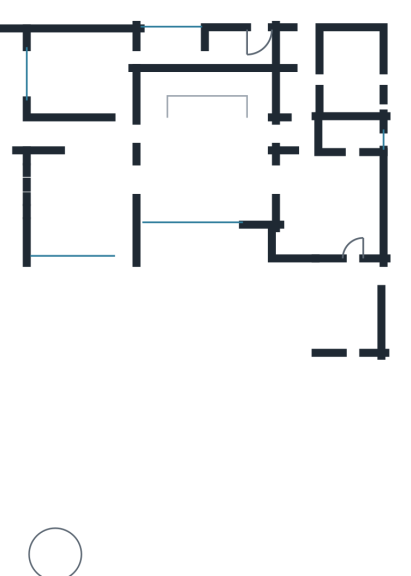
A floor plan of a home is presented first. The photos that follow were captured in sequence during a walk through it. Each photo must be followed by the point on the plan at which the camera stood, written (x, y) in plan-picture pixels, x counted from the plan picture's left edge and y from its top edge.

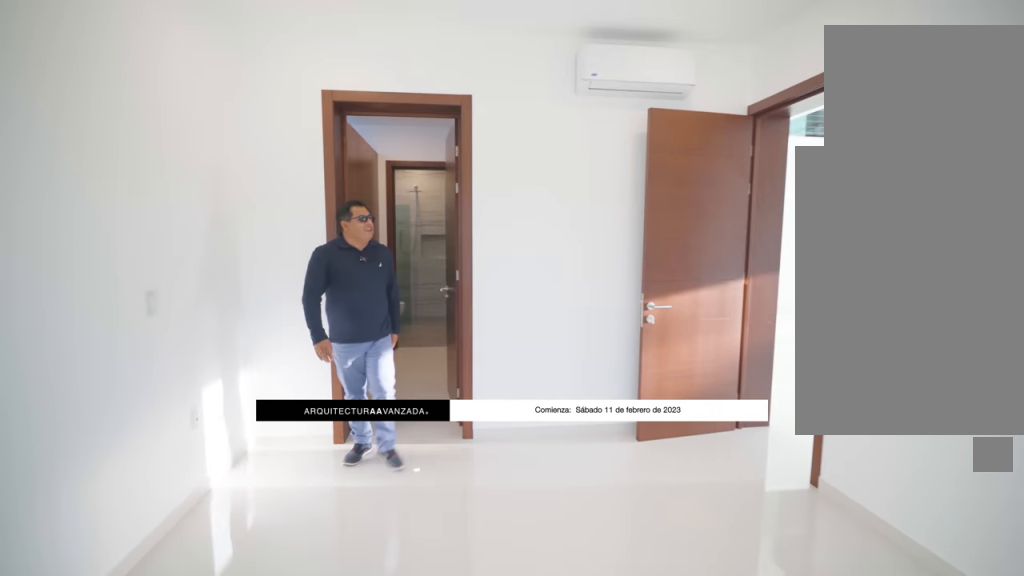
(59, 87)
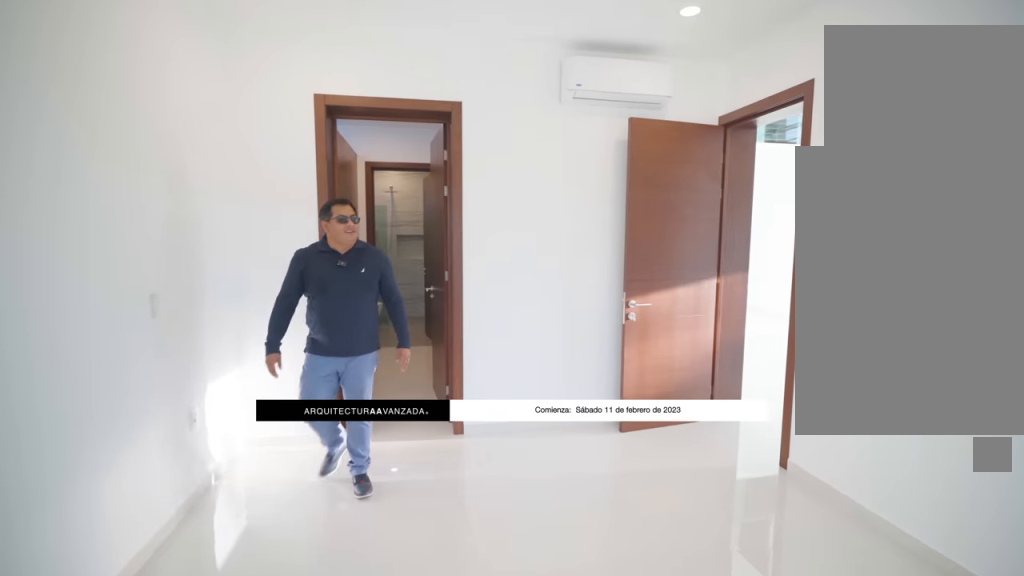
(59, 87)
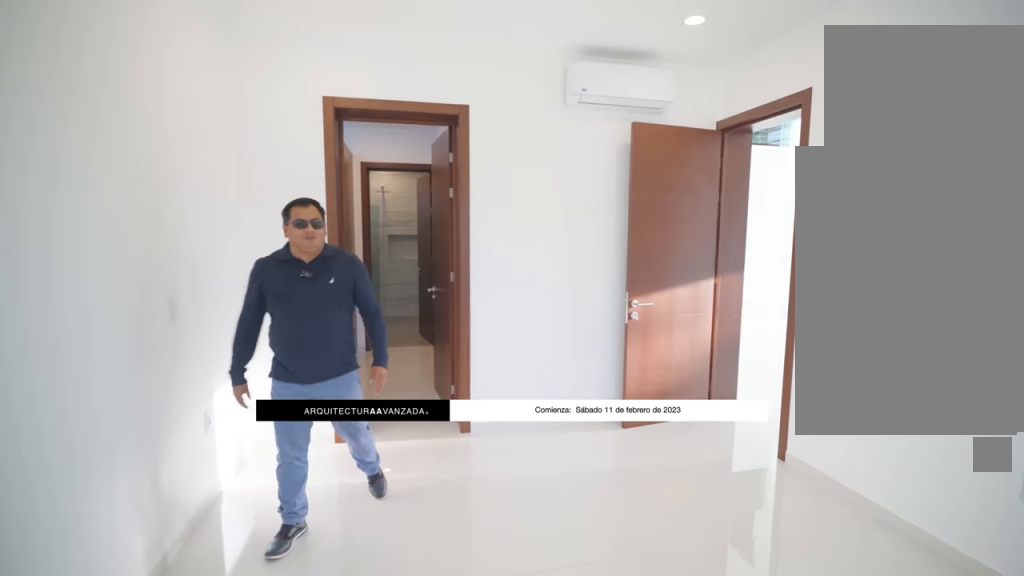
(63, 87)
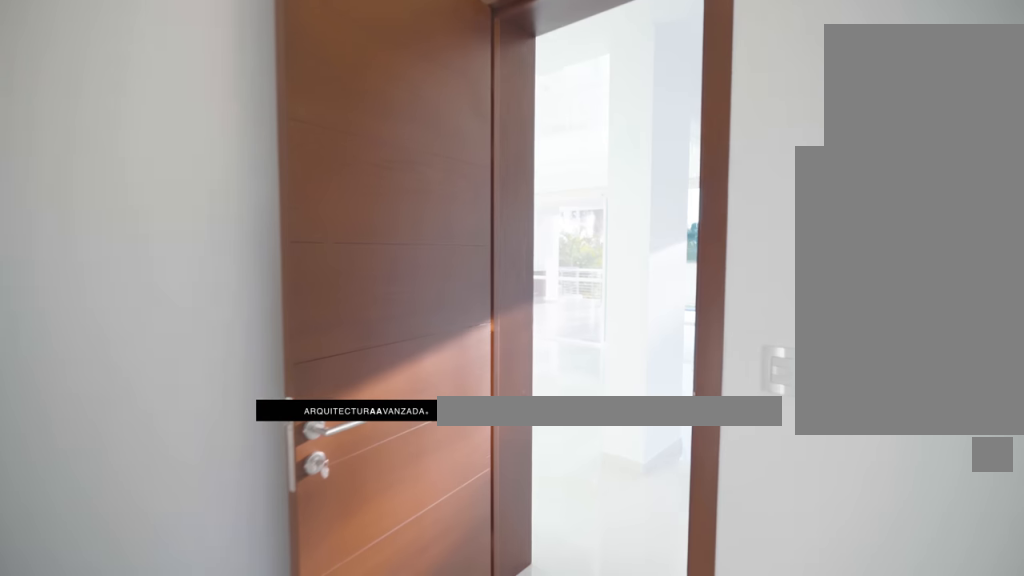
(124, 106)
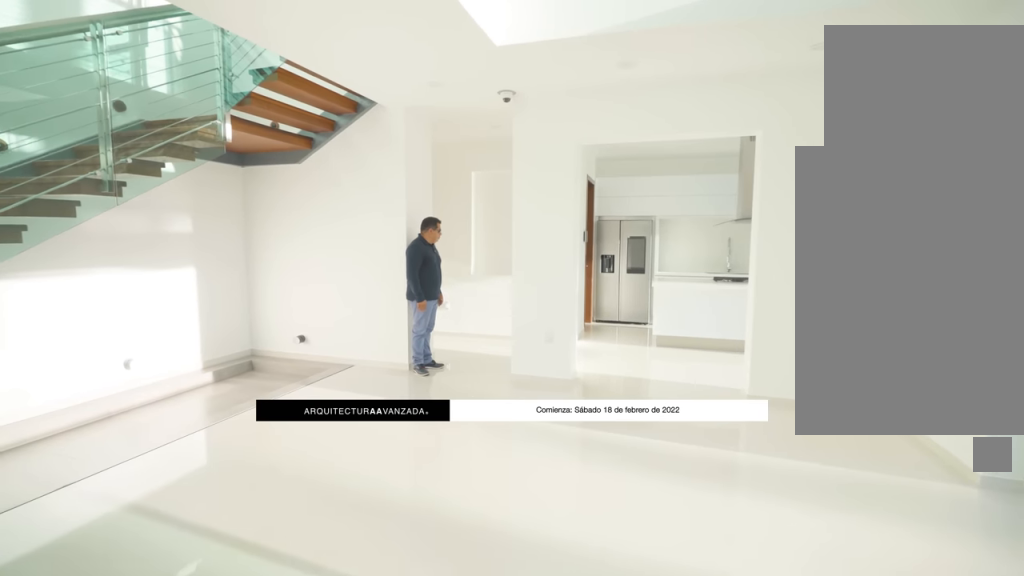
(242, 154)
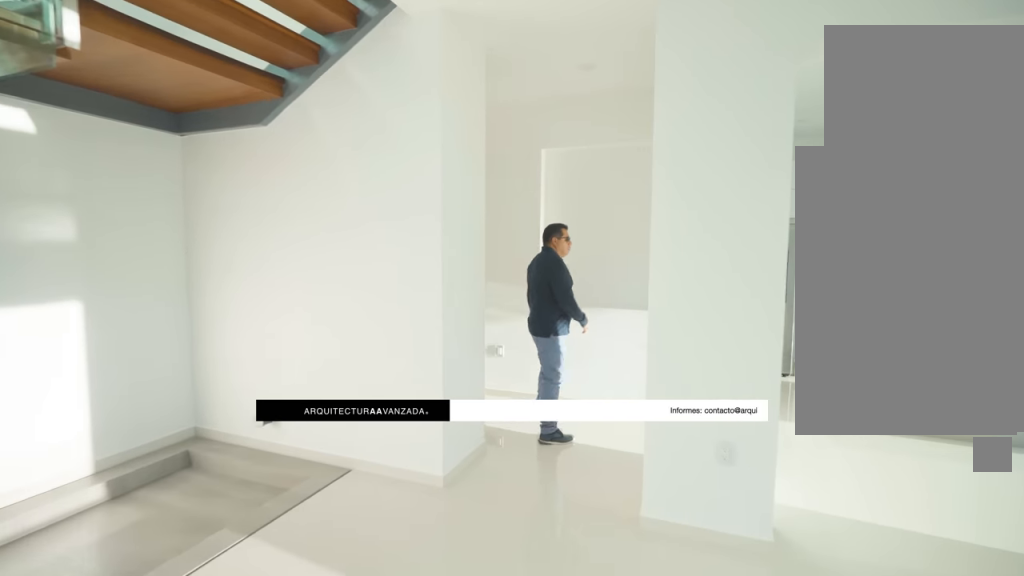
(278, 132)
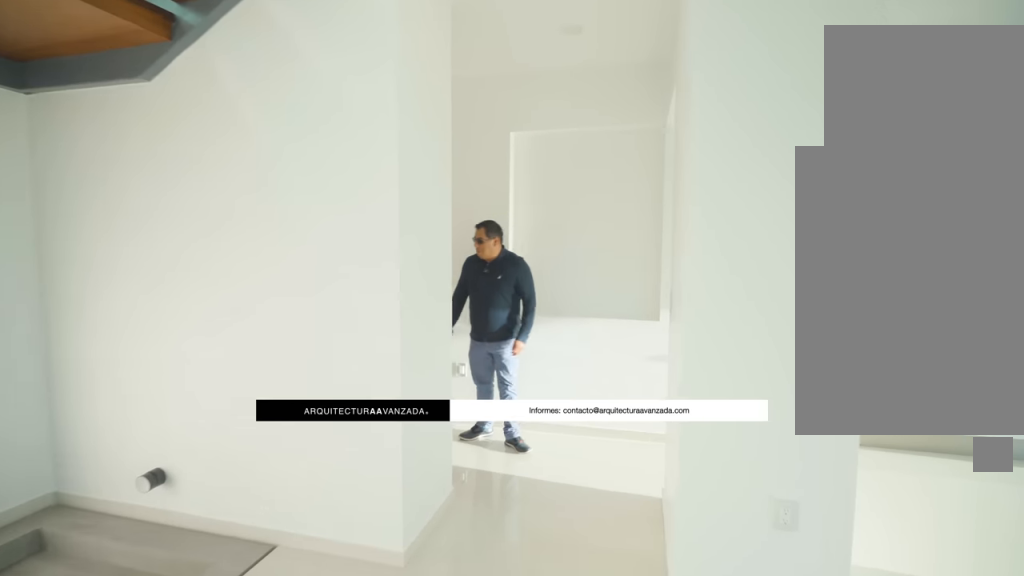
(288, 131)
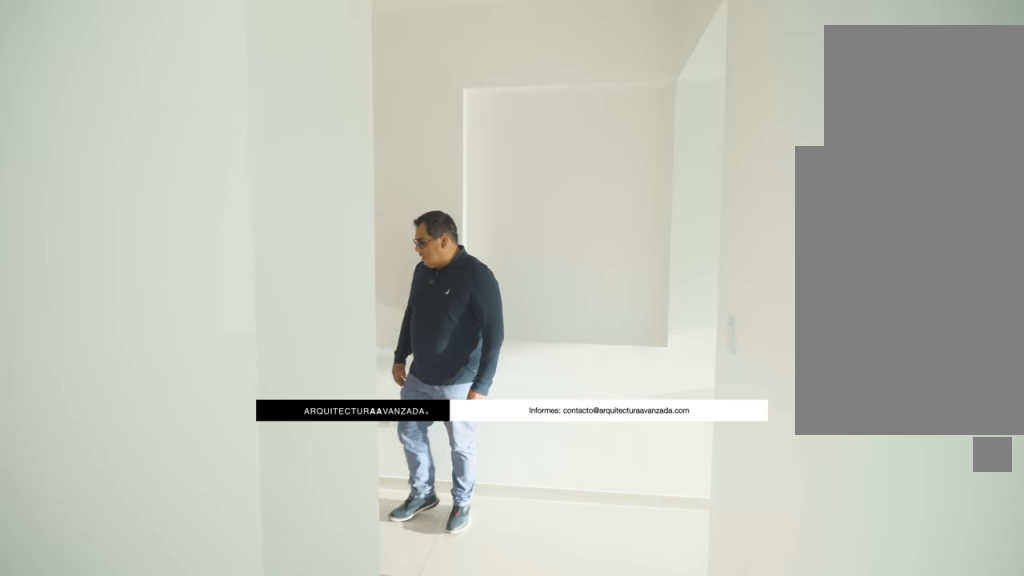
(301, 130)
